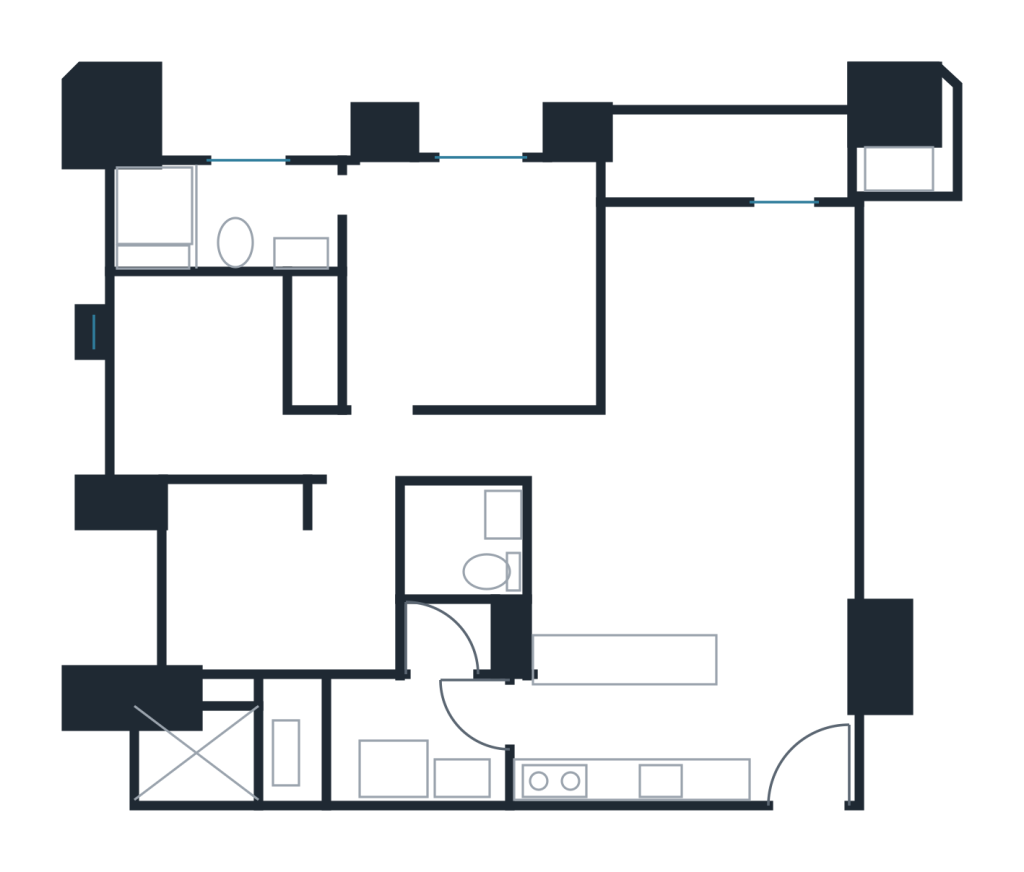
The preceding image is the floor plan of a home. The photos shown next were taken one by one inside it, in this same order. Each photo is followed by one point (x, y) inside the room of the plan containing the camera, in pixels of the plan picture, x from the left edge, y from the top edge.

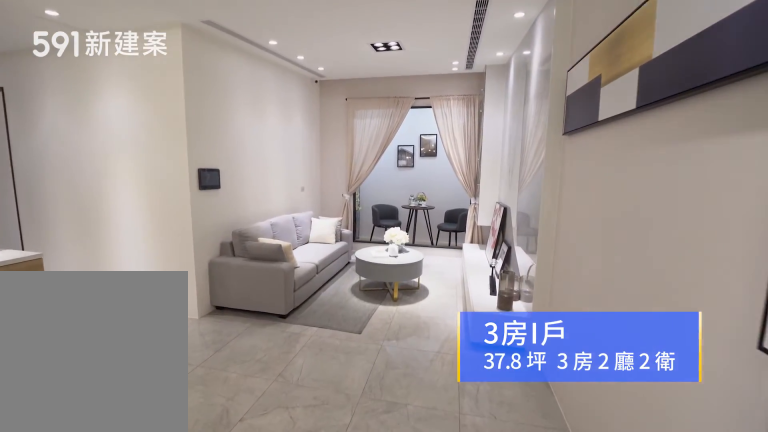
(714, 308)
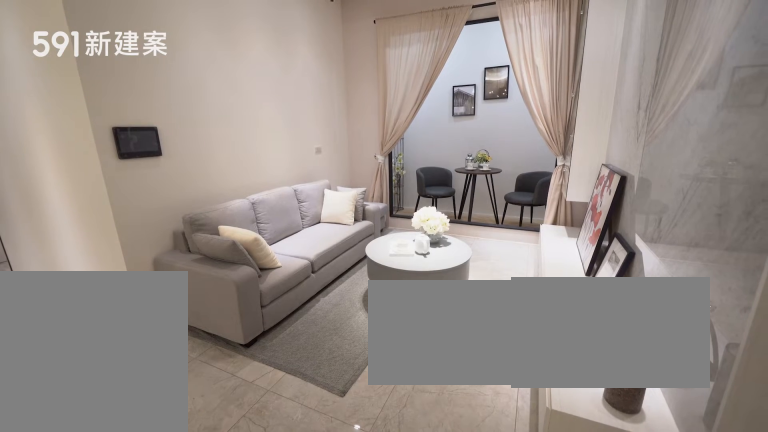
(714, 308)
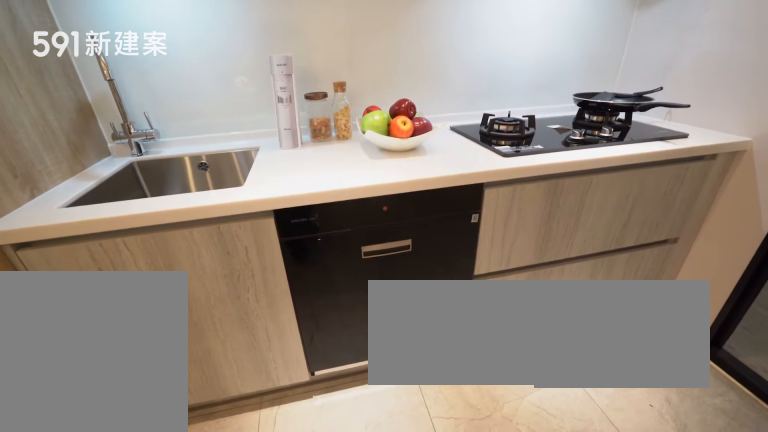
(604, 744)
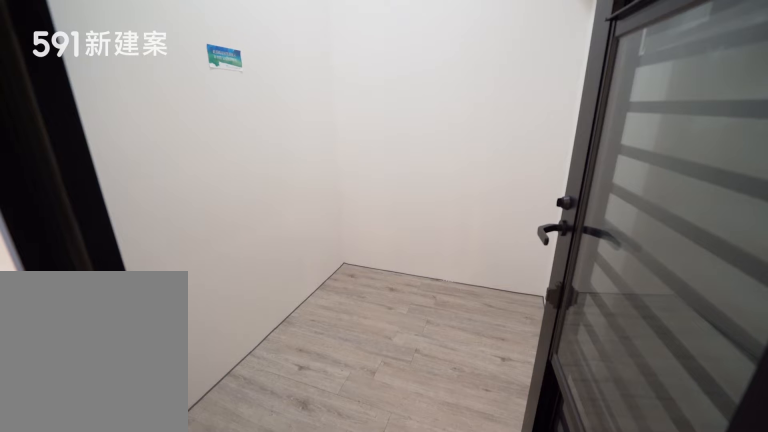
(411, 741)
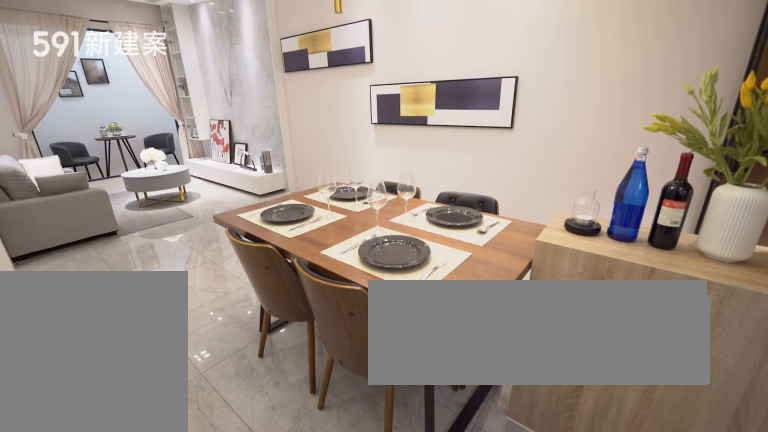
(644, 551)
